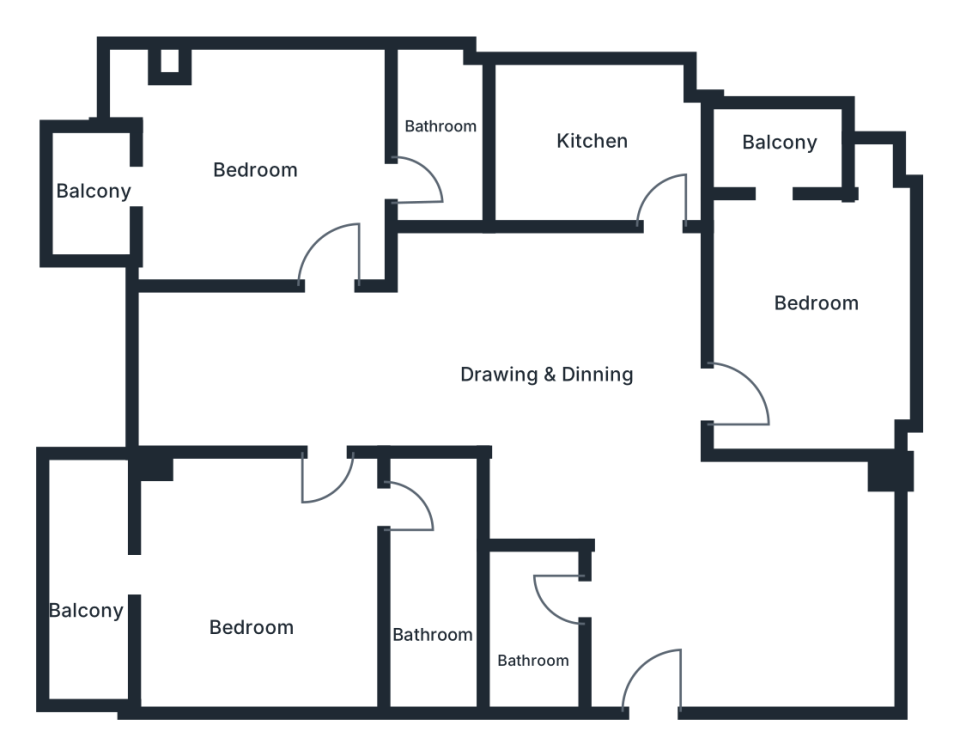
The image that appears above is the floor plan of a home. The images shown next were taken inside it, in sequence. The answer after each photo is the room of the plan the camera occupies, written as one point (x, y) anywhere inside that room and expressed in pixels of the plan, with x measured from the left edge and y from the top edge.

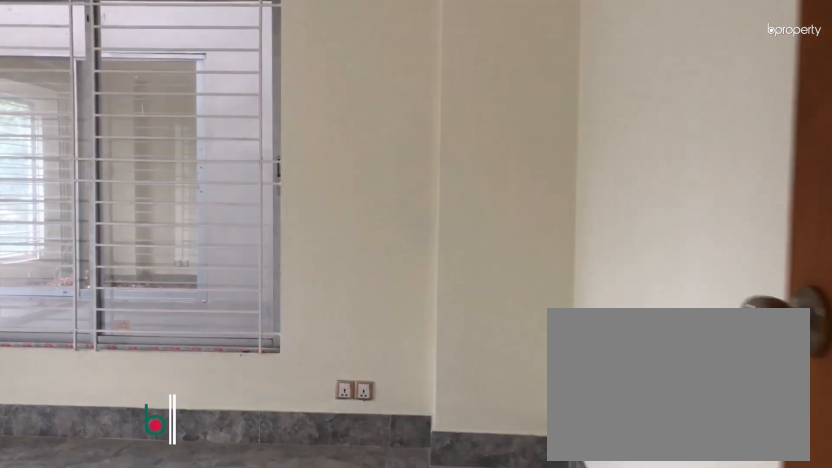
(805, 298)
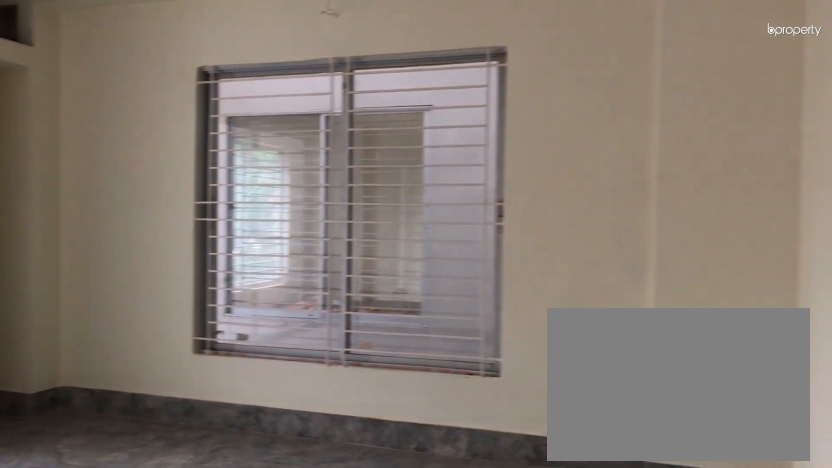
(805, 298)
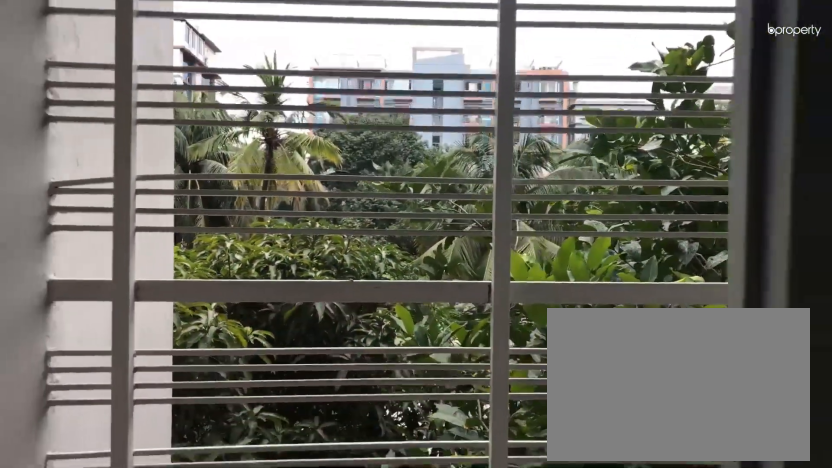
(778, 150)
